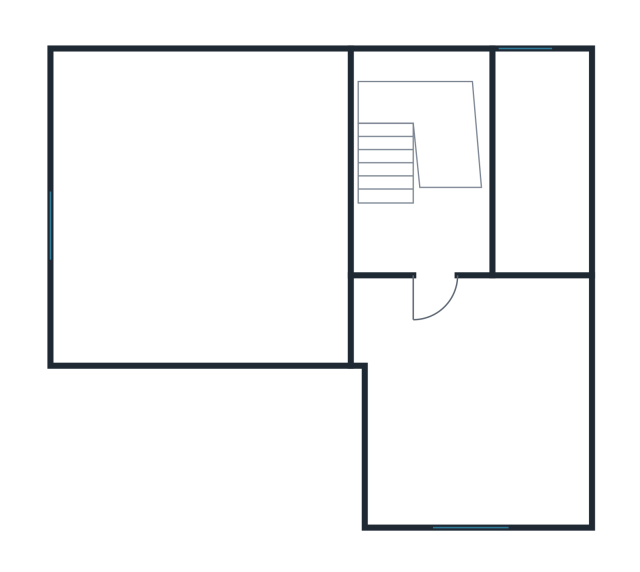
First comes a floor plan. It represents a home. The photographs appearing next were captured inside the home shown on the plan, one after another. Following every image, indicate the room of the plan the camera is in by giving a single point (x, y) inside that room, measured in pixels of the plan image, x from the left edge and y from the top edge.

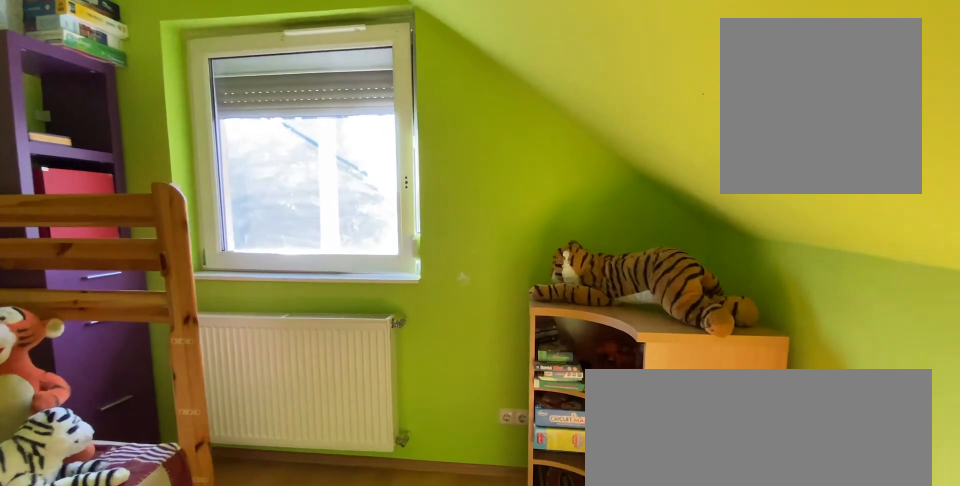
(459, 425)
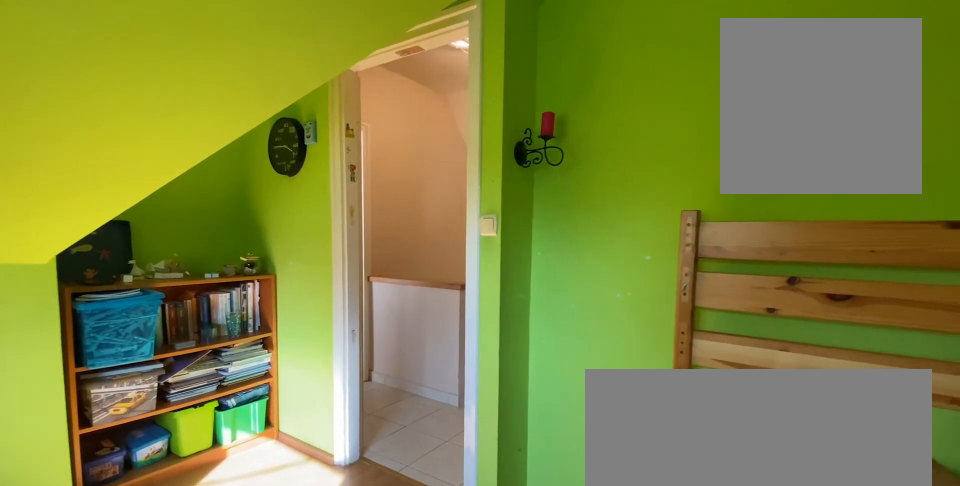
(459, 425)
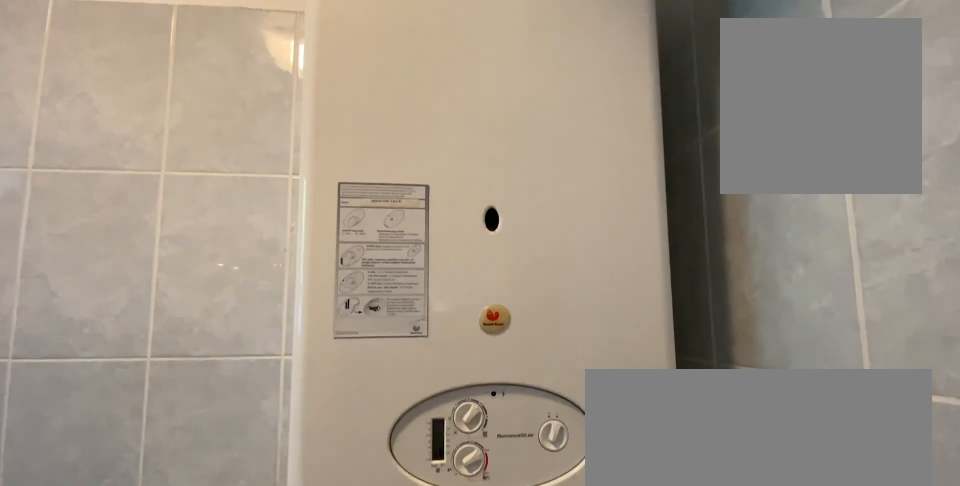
(528, 175)
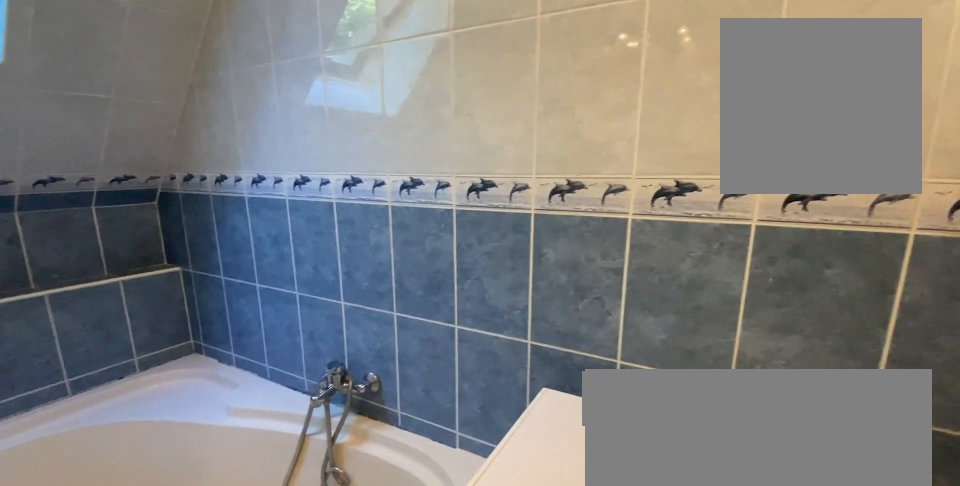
(528, 175)
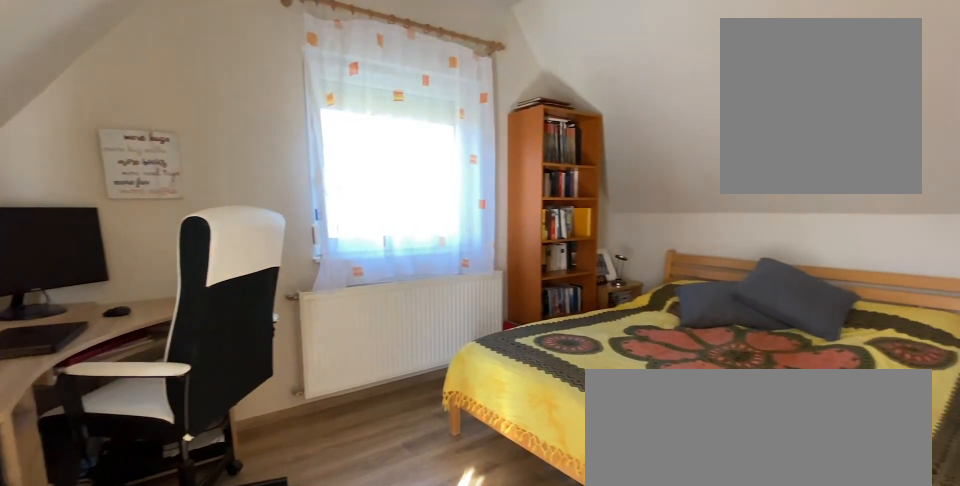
(201, 223)
